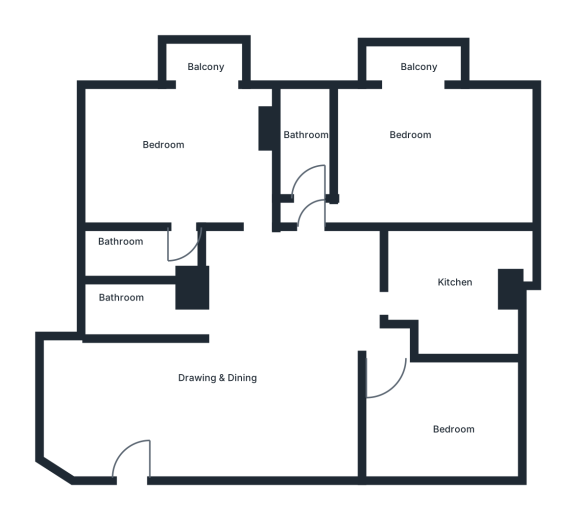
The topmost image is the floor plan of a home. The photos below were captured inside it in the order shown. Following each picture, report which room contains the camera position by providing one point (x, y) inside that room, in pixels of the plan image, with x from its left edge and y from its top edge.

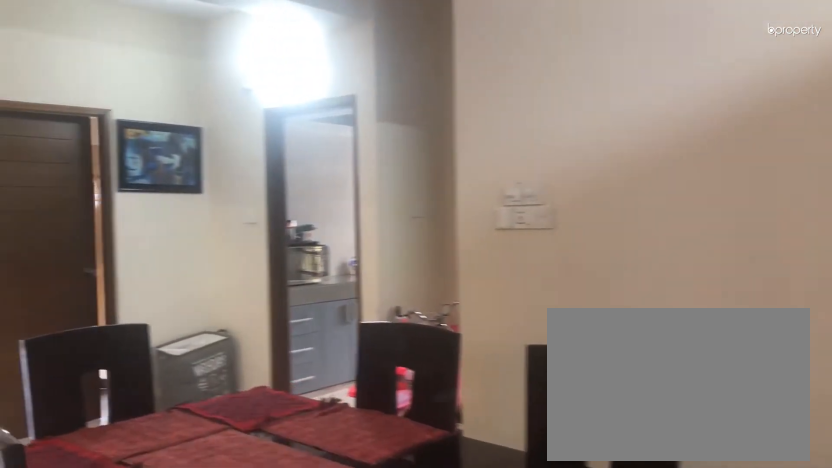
(277, 369)
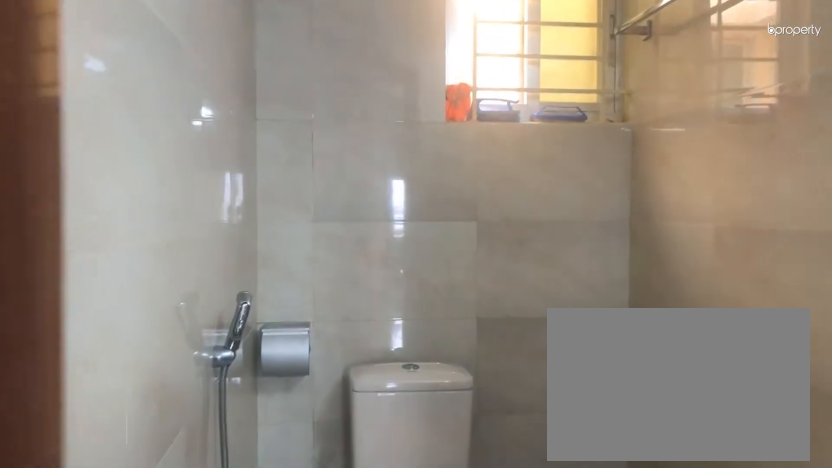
(130, 305)
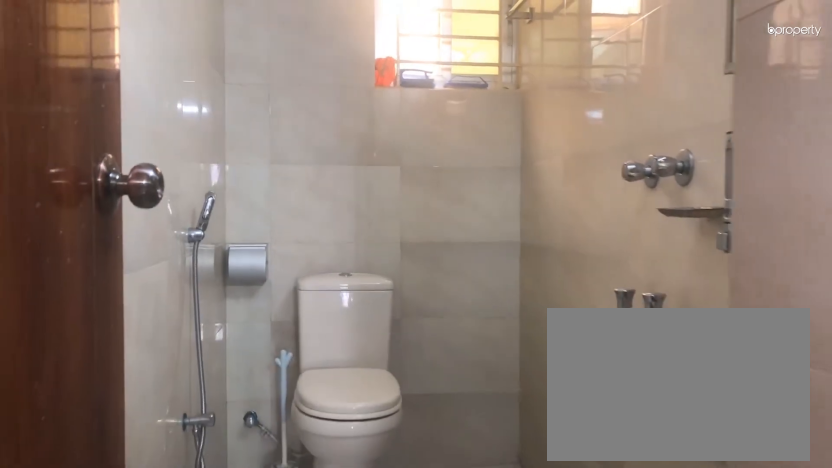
(130, 305)
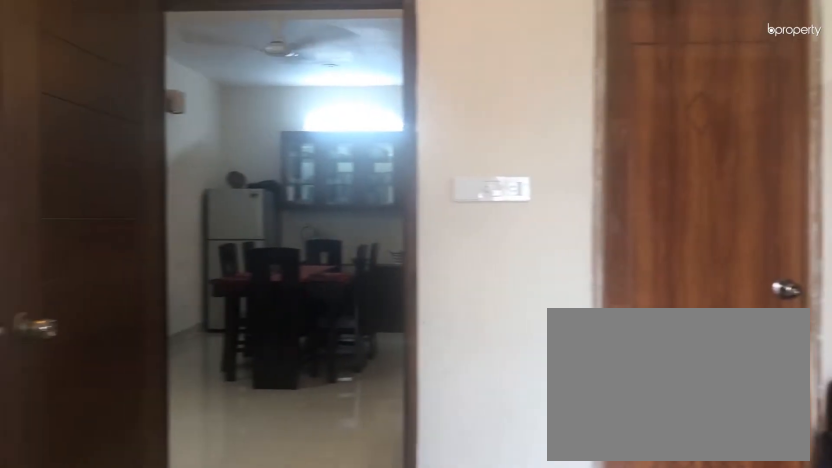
(185, 145)
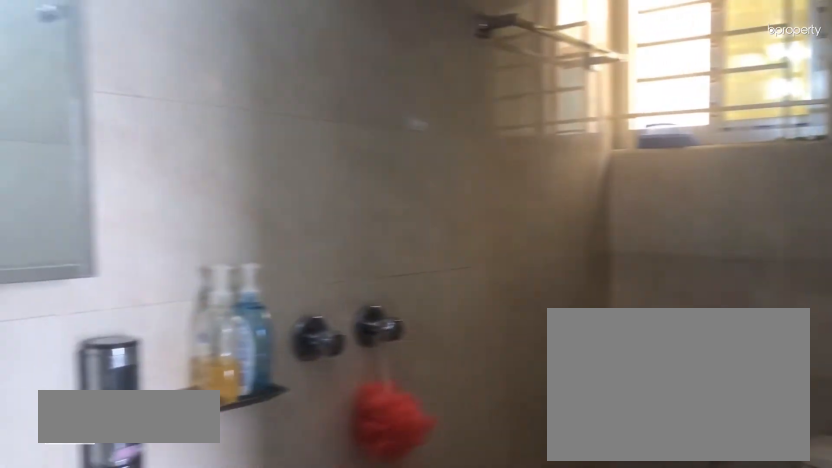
(138, 255)
